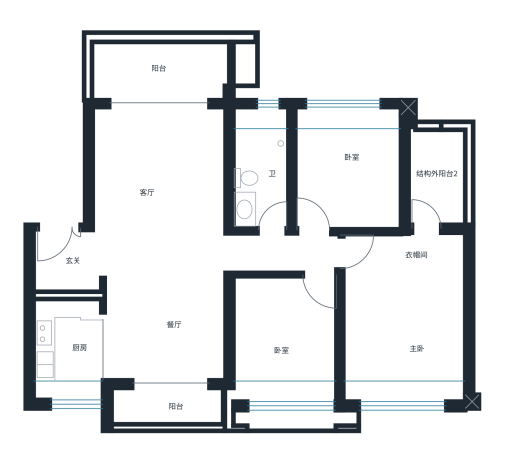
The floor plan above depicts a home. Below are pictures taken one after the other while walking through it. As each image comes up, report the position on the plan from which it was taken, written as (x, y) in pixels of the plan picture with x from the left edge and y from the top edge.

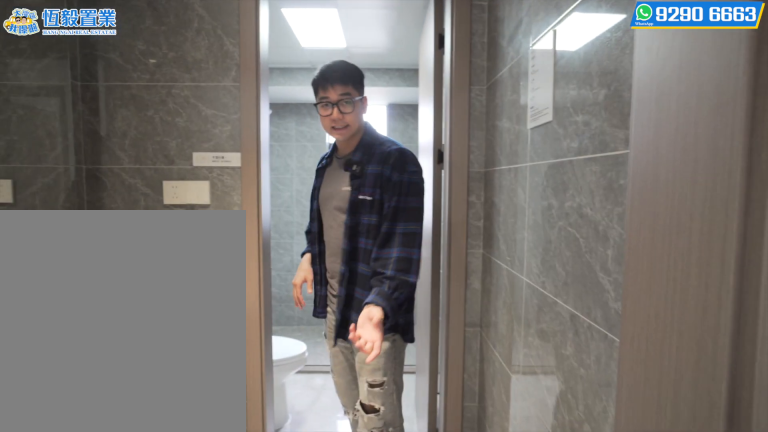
(270, 202)
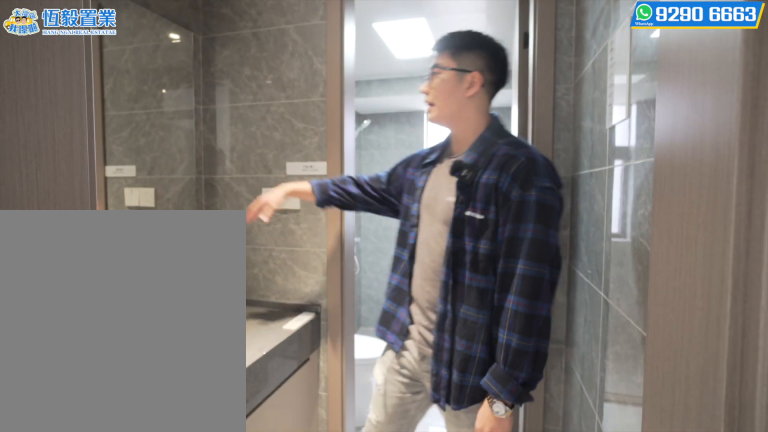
(270, 202)
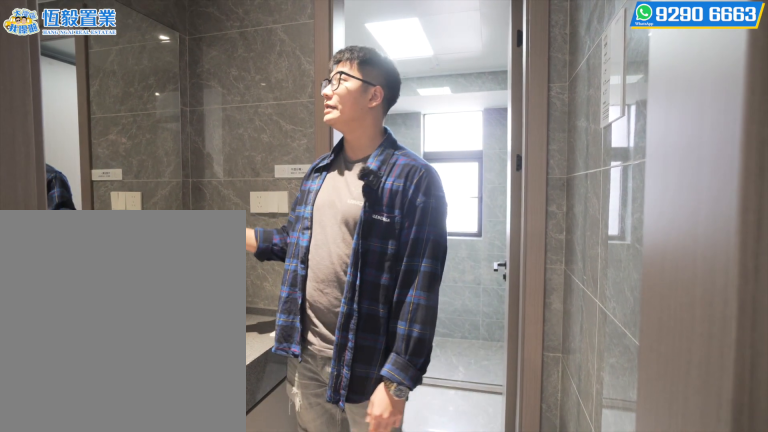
(270, 202)
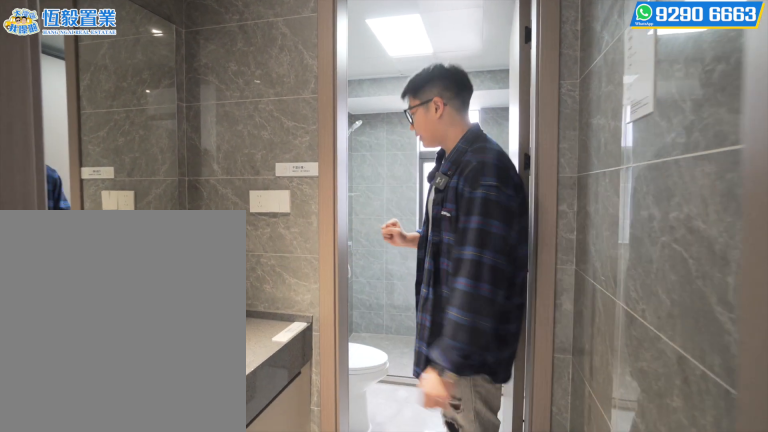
(270, 201)
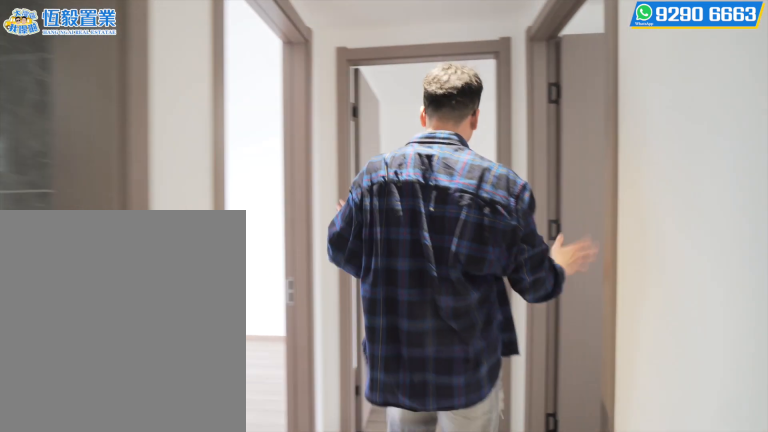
(304, 251)
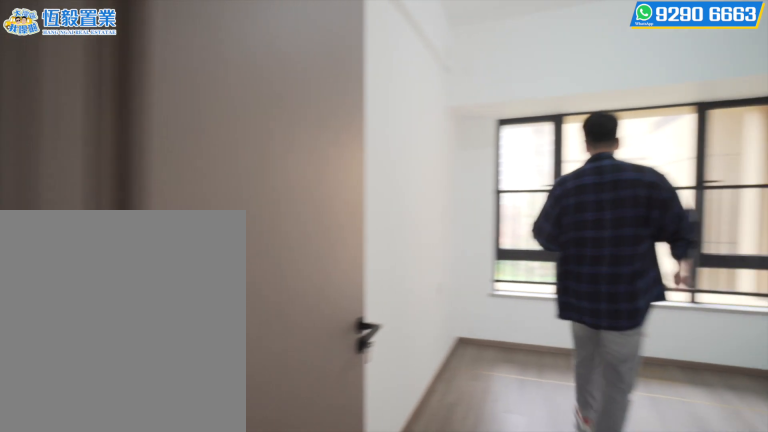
(298, 328)
